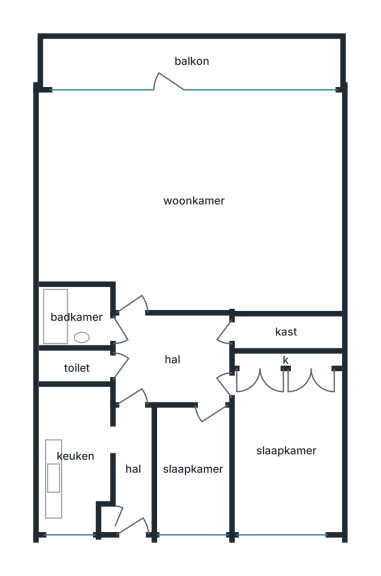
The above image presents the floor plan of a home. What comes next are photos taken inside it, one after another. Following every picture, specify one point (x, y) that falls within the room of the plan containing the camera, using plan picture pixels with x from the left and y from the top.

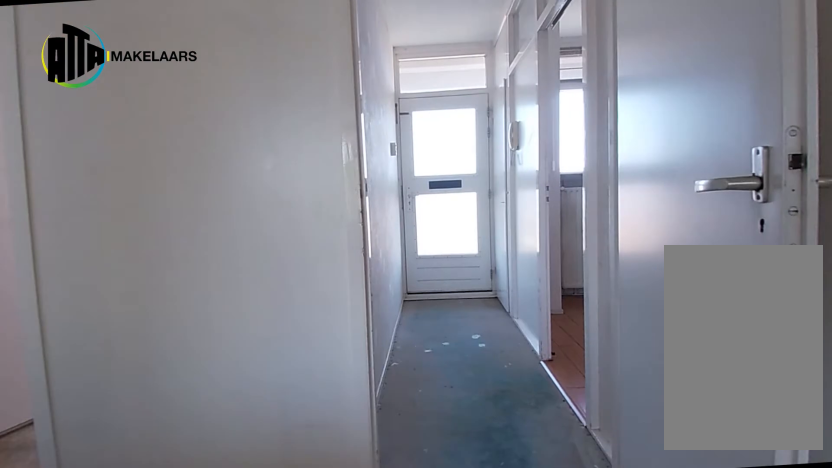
(173, 358)
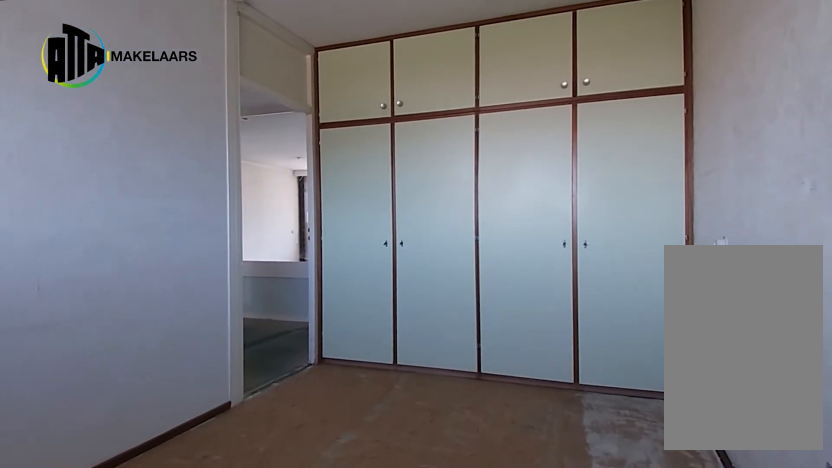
(286, 449)
